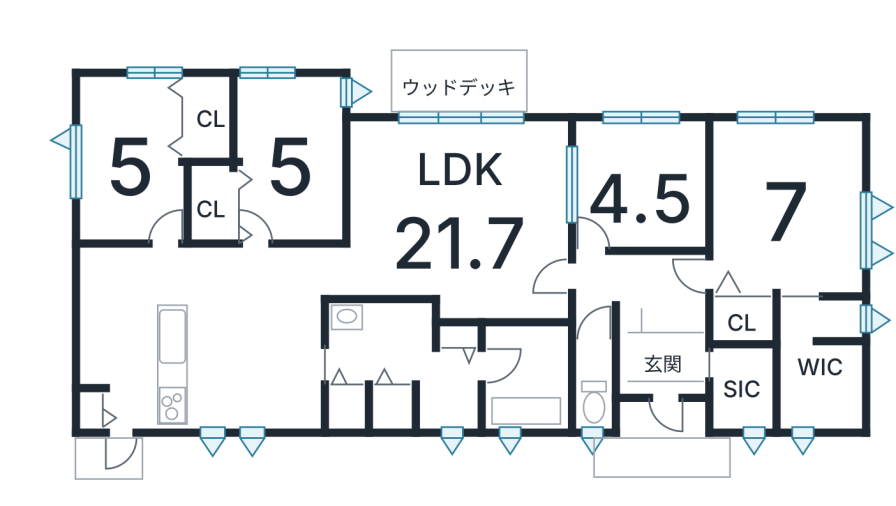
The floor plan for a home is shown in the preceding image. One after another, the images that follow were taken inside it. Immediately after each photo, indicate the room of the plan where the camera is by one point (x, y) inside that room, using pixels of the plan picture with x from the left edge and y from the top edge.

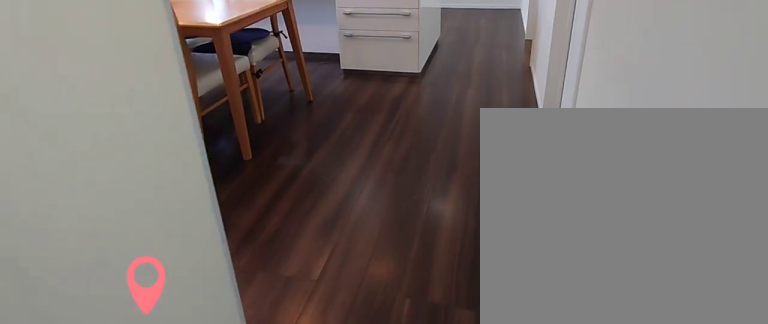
(259, 263)
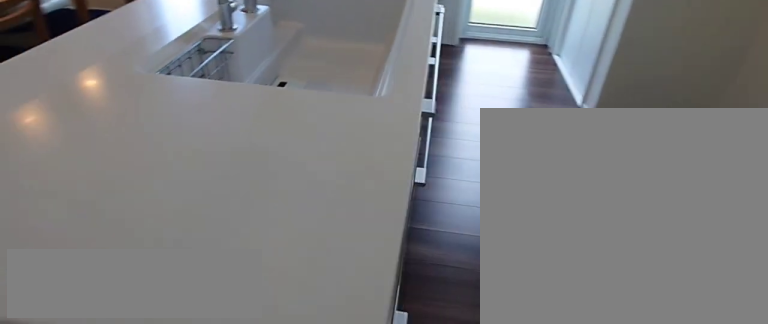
(83, 290)
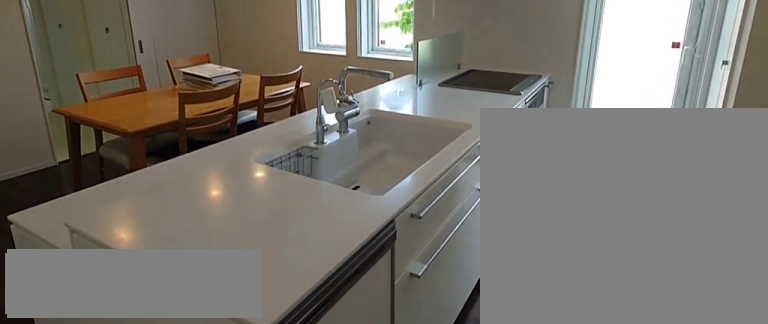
(83, 290)
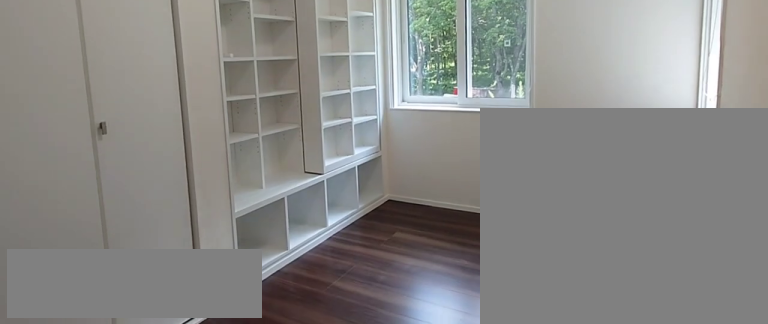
(288, 196)
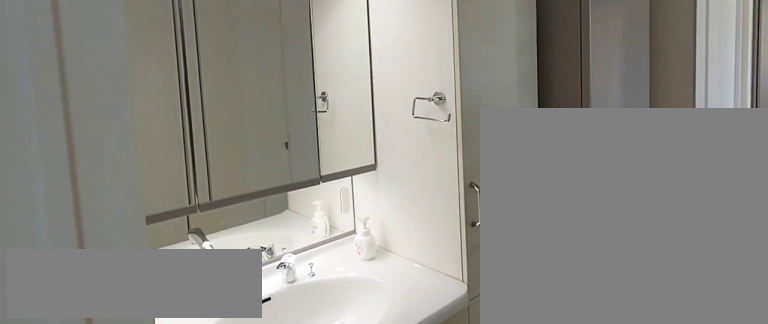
(388, 363)
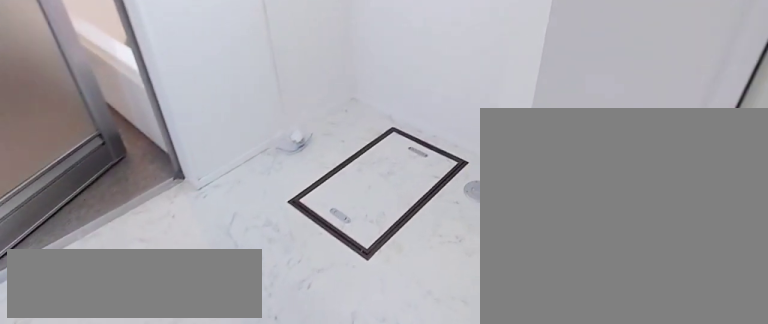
(388, 363)
